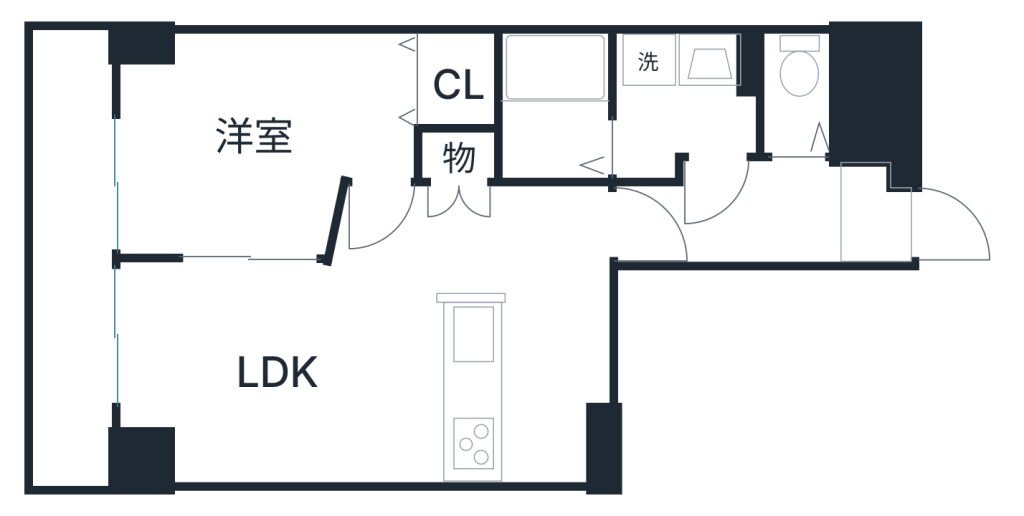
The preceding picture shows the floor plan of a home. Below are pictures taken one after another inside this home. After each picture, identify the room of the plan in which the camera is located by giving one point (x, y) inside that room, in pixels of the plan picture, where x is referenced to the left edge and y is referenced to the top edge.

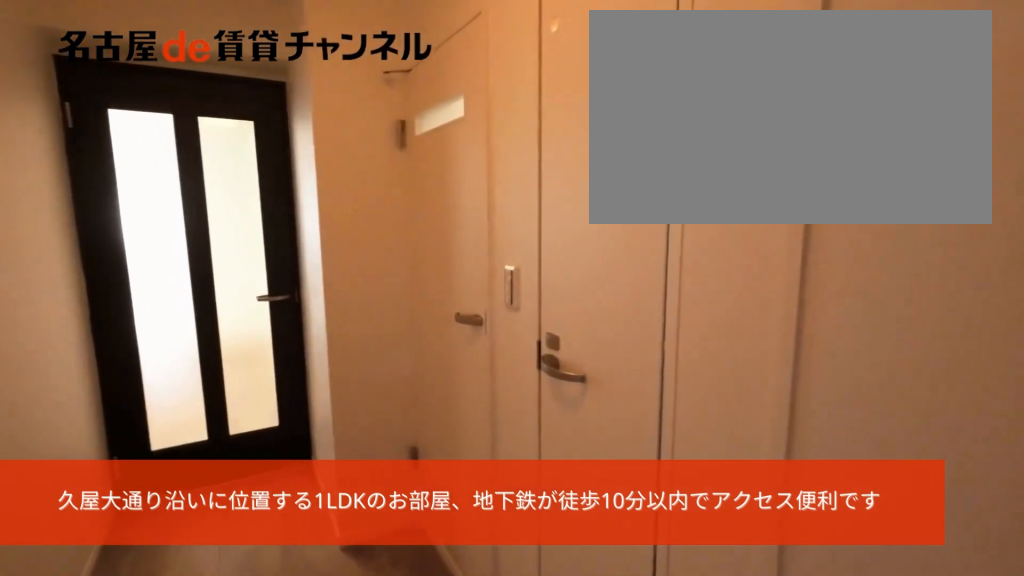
(879, 216)
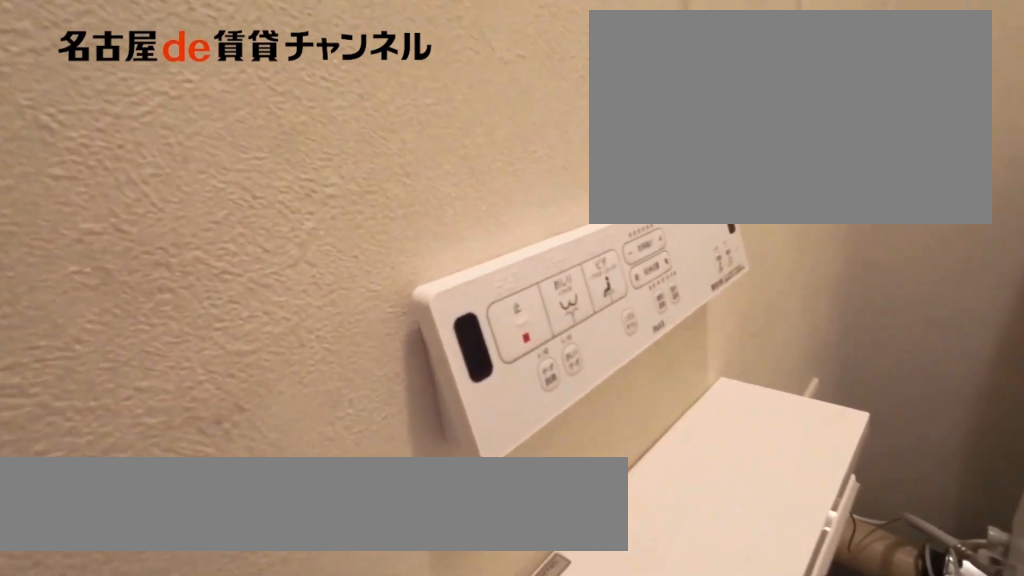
(798, 98)
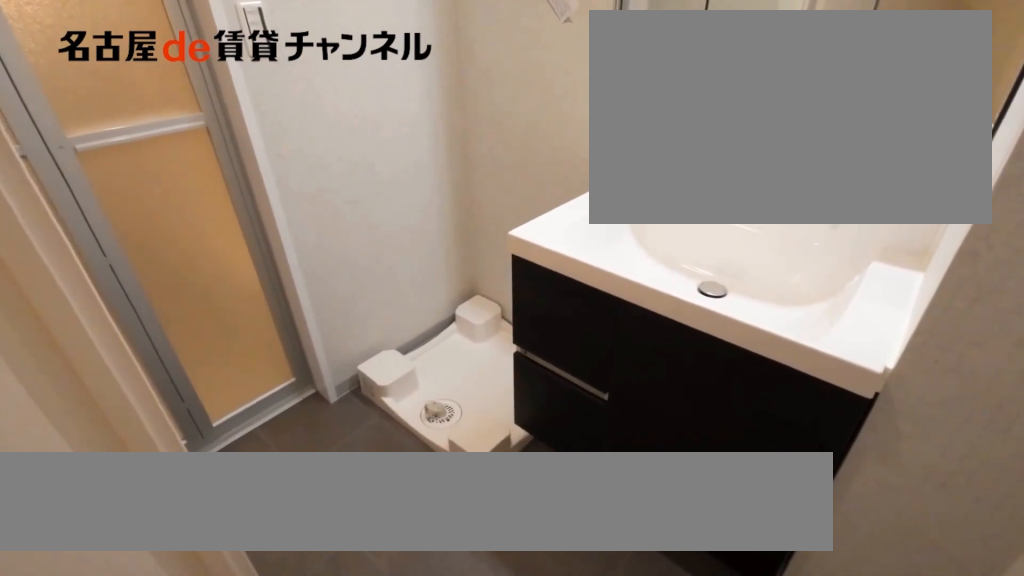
(685, 100)
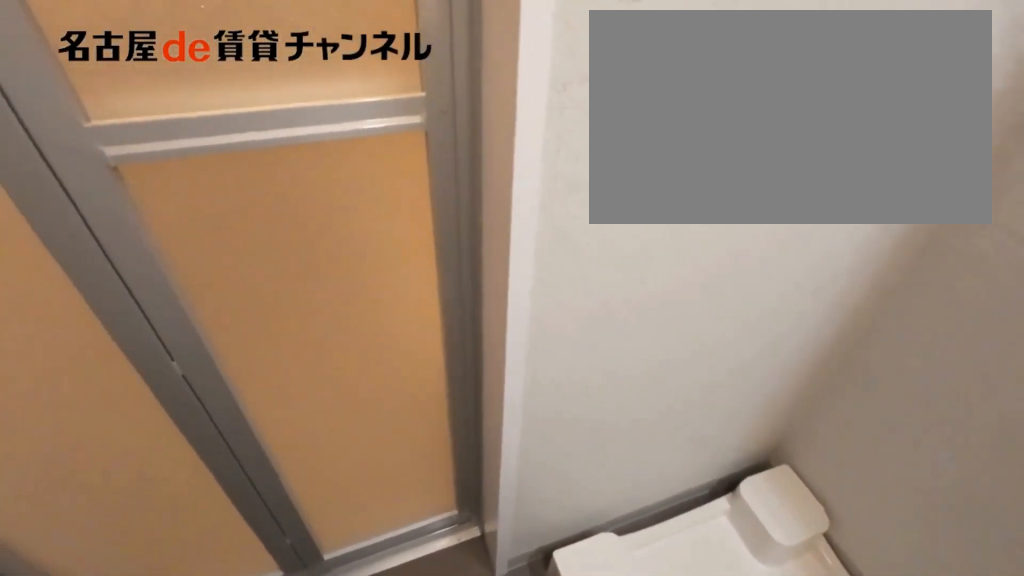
(685, 100)
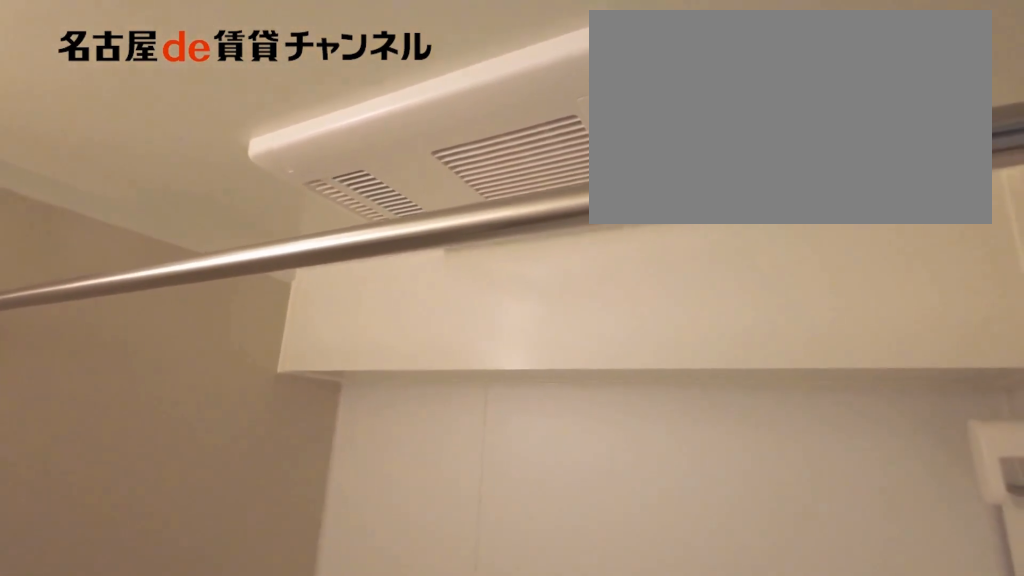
(551, 110)
